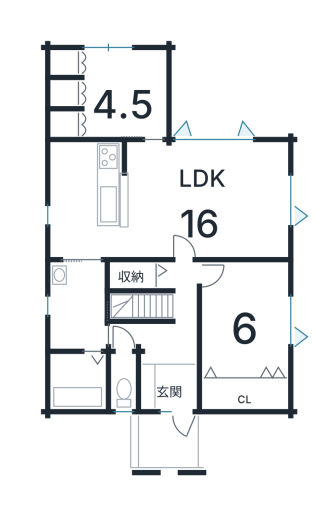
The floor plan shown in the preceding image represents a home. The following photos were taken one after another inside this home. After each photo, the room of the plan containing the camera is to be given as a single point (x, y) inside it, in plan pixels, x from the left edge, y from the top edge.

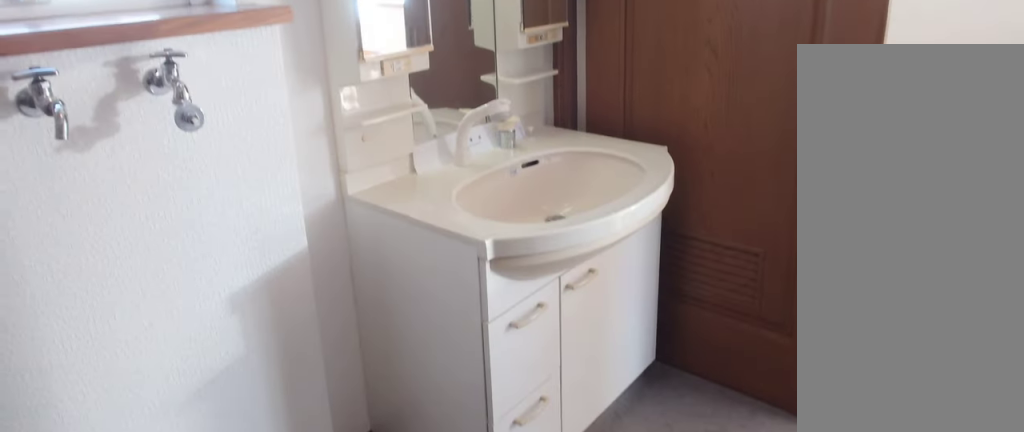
(76, 310)
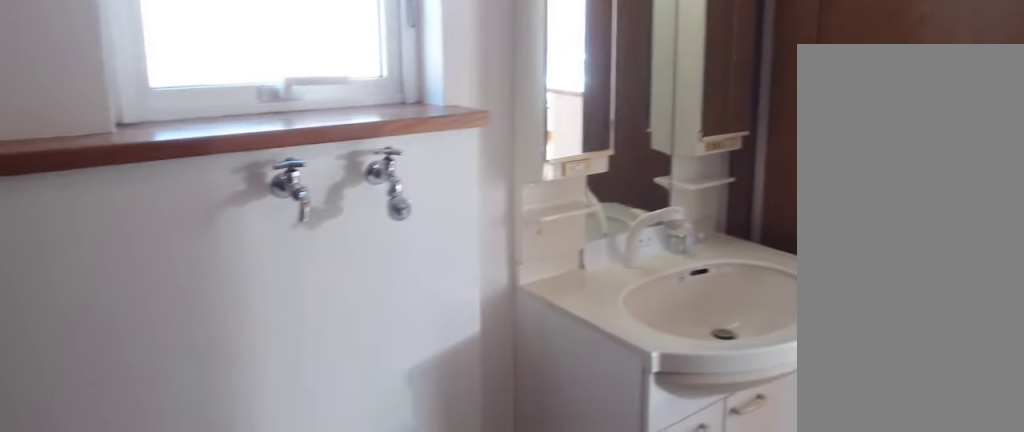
(76, 310)
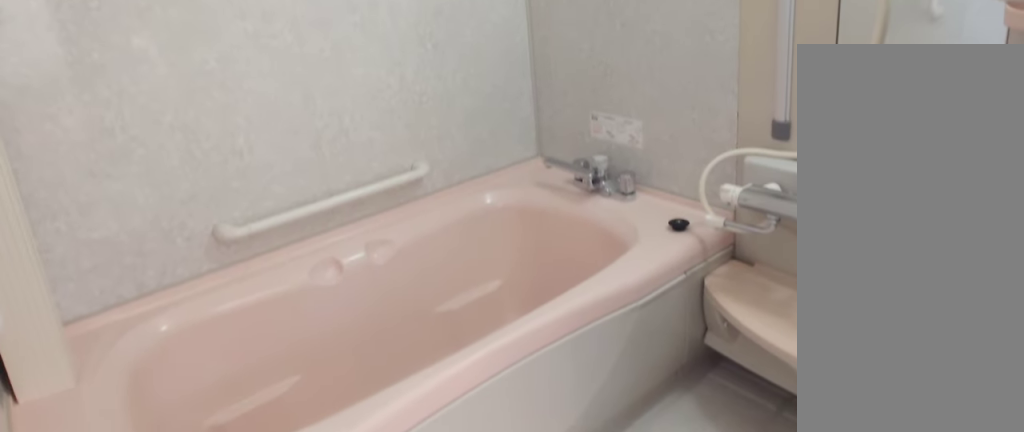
(69, 384)
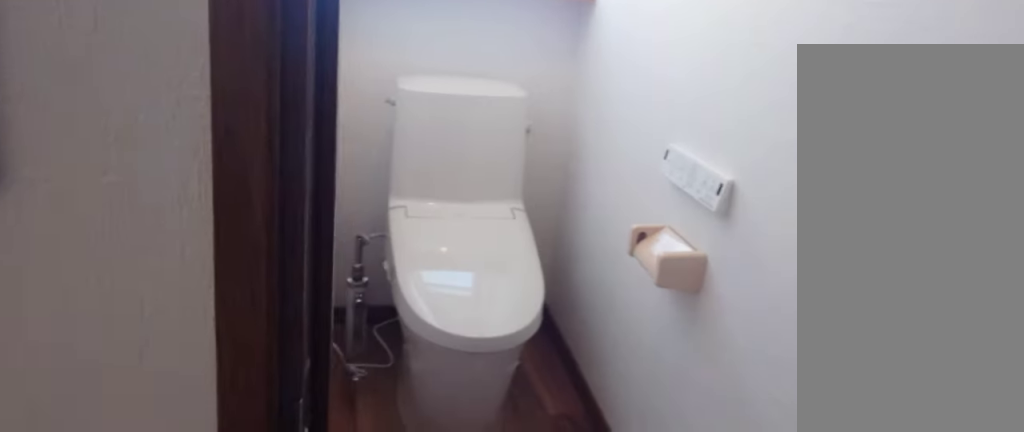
(119, 385)
